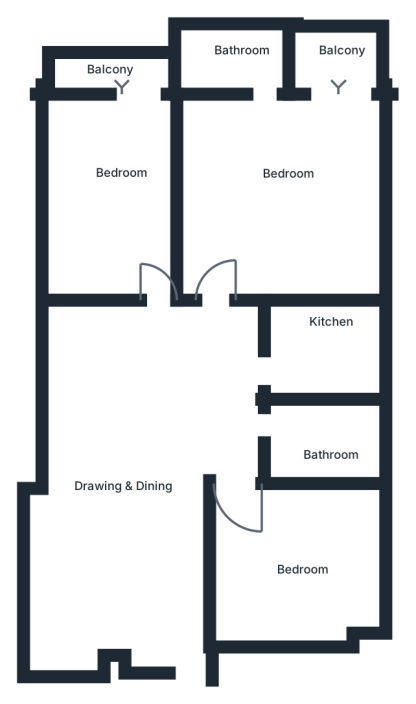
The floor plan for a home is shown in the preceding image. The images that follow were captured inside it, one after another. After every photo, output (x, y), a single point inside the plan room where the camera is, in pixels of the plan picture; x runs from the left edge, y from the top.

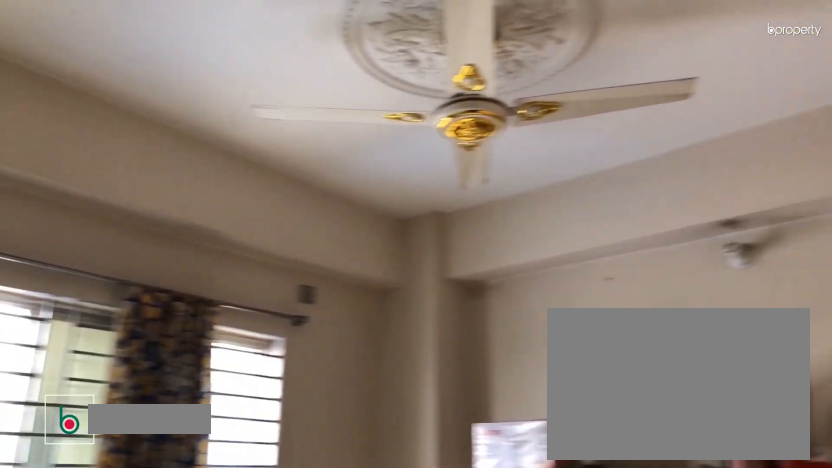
(286, 565)
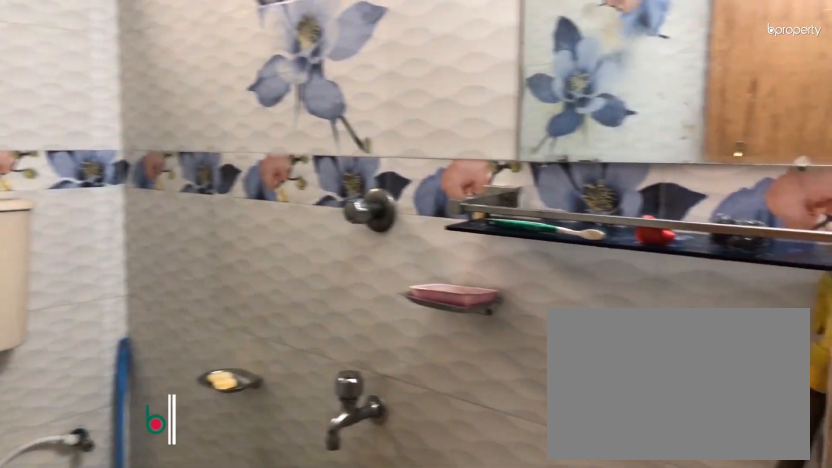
(320, 428)
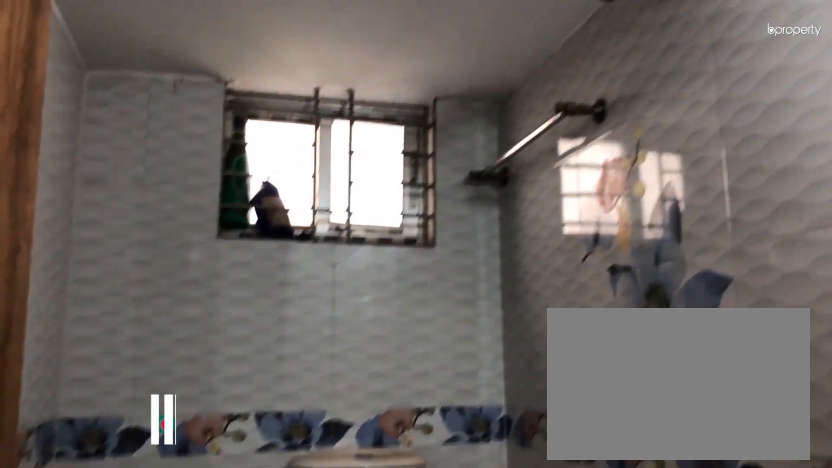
(320, 428)
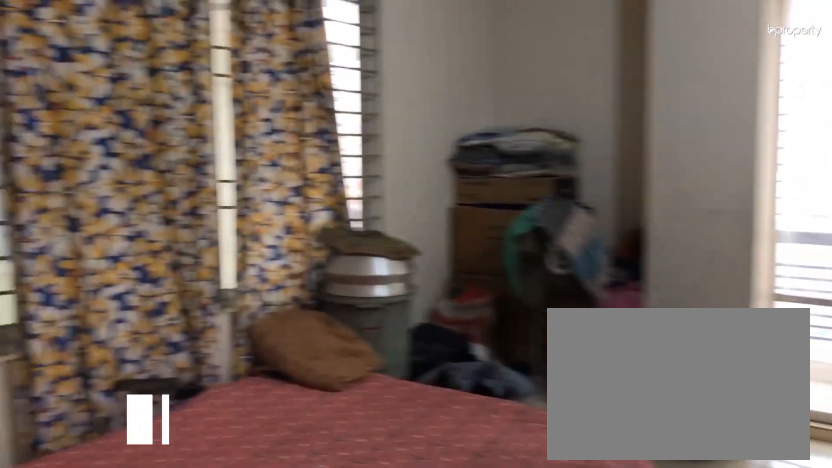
(116, 183)
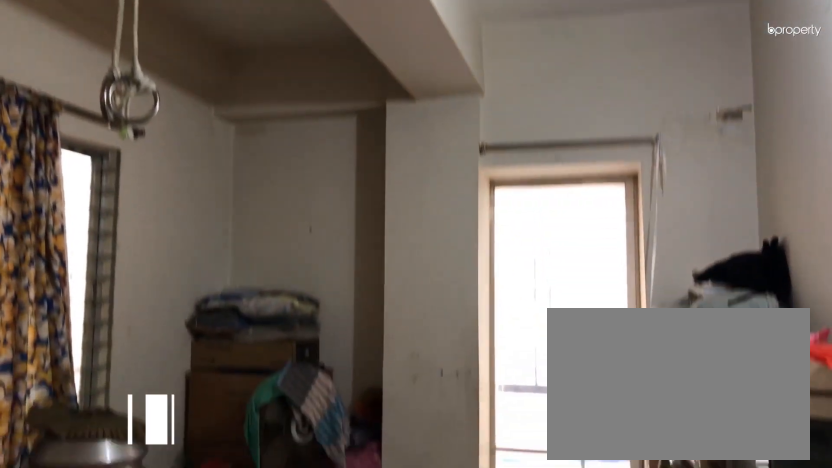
(130, 172)
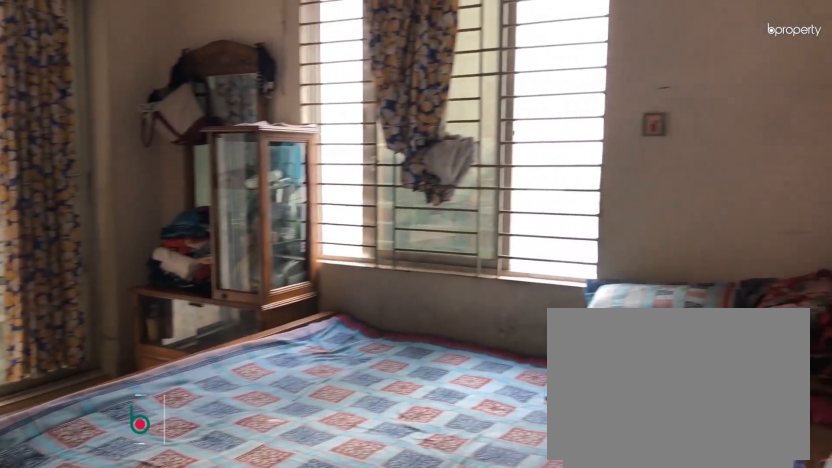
(288, 189)
